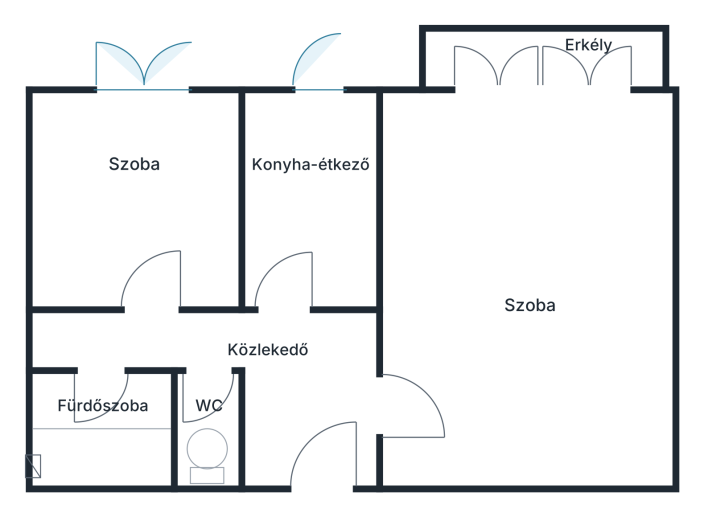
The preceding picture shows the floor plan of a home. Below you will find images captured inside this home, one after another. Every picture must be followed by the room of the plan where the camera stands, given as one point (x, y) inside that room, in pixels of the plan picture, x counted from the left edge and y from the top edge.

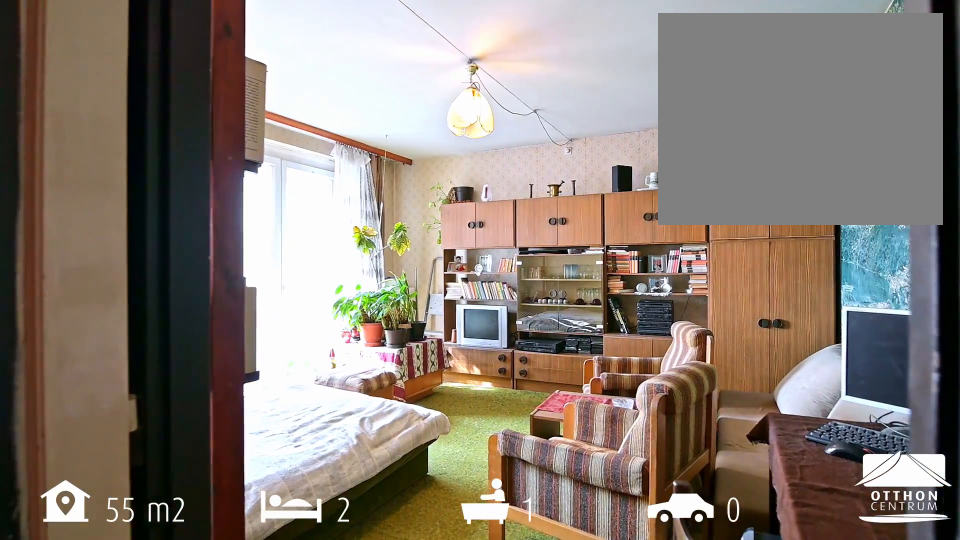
(533, 294)
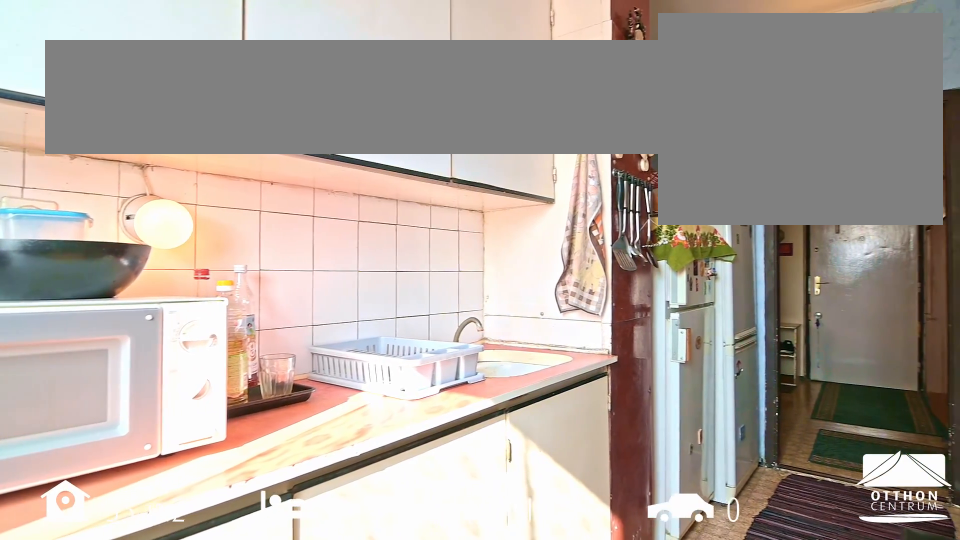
(313, 203)
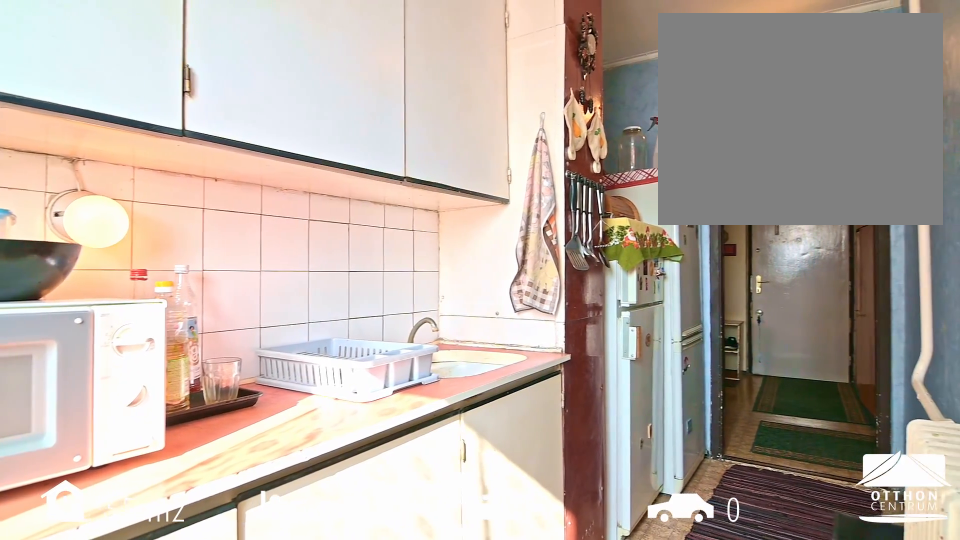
(313, 203)
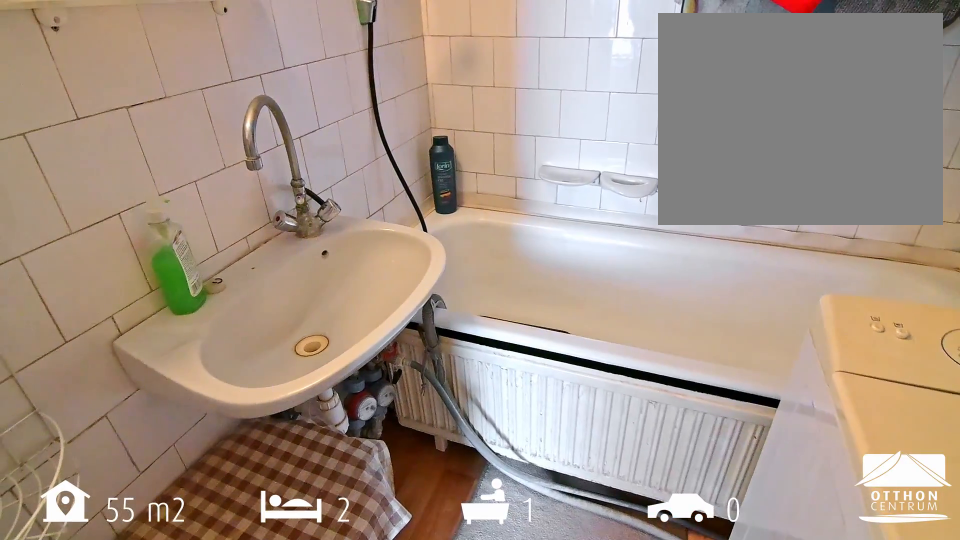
(101, 429)
